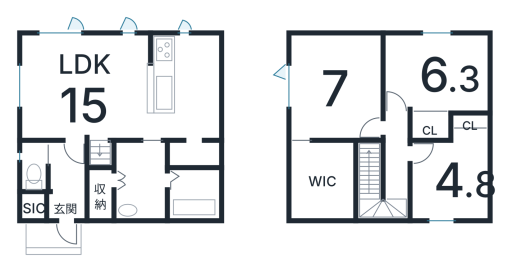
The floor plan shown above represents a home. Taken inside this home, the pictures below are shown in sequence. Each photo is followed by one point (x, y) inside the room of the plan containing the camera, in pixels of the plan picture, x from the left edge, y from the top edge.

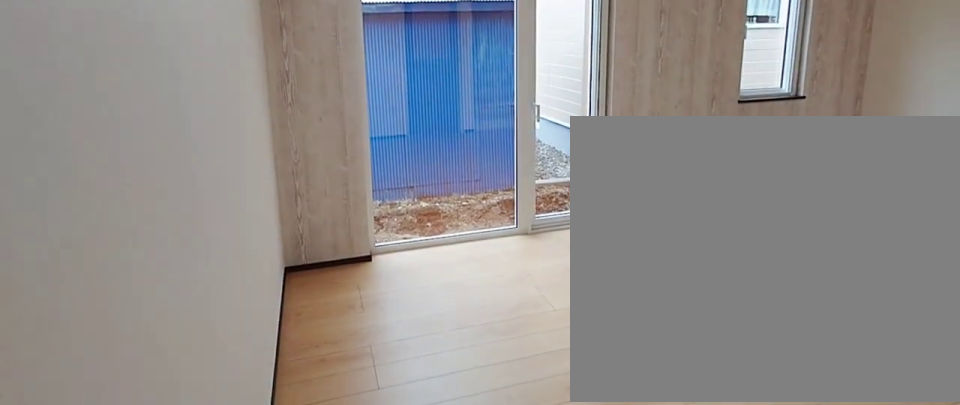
(88, 41)
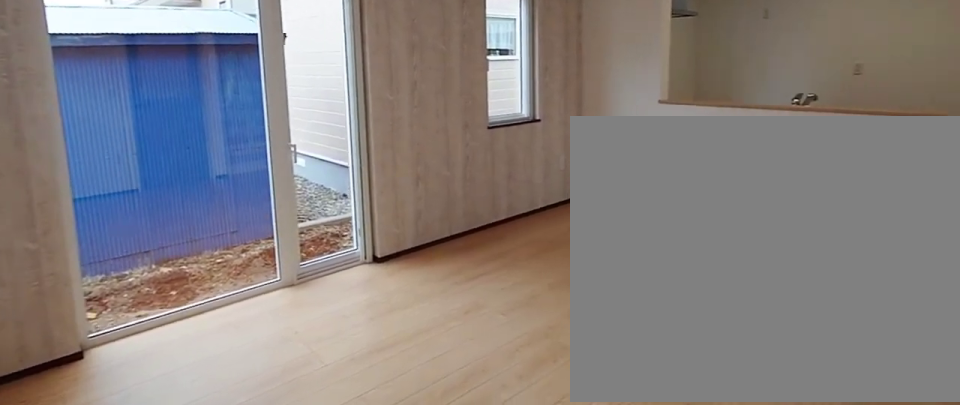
(88, 41)
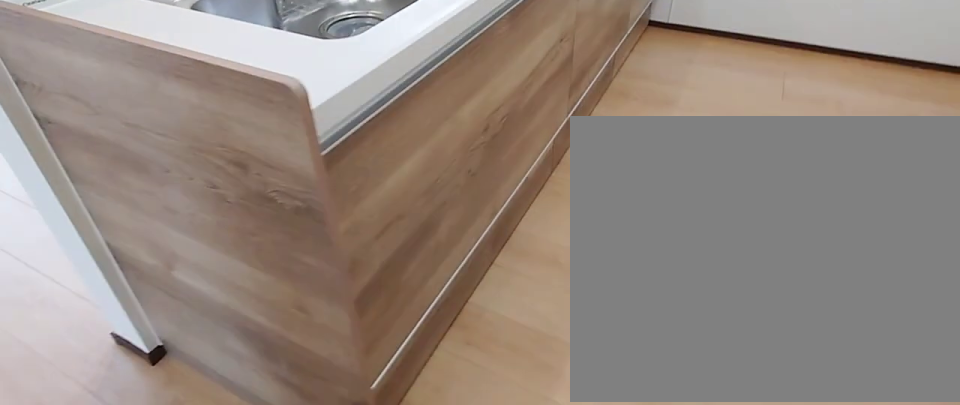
(193, 45)
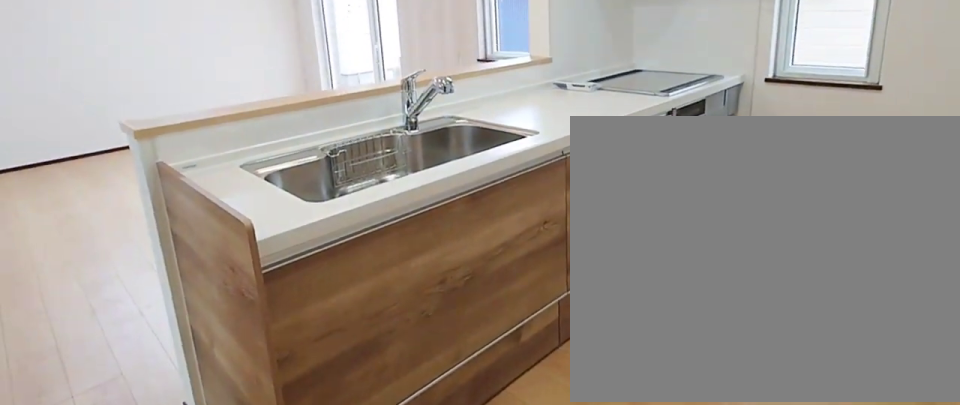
(193, 45)
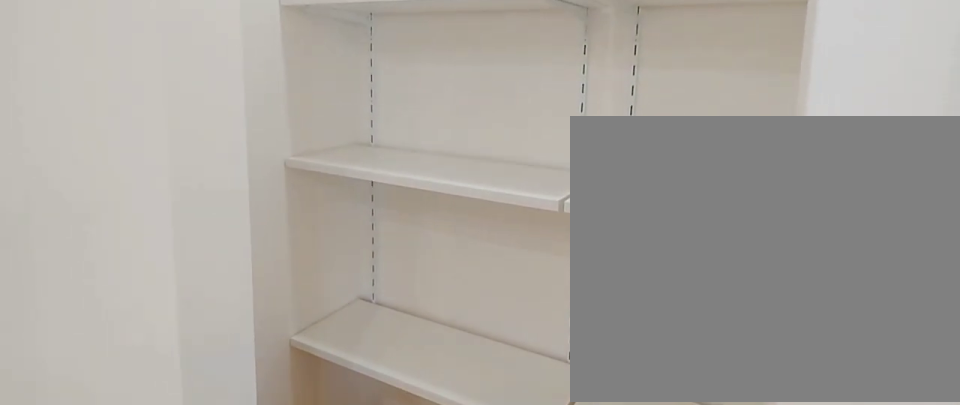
(194, 115)
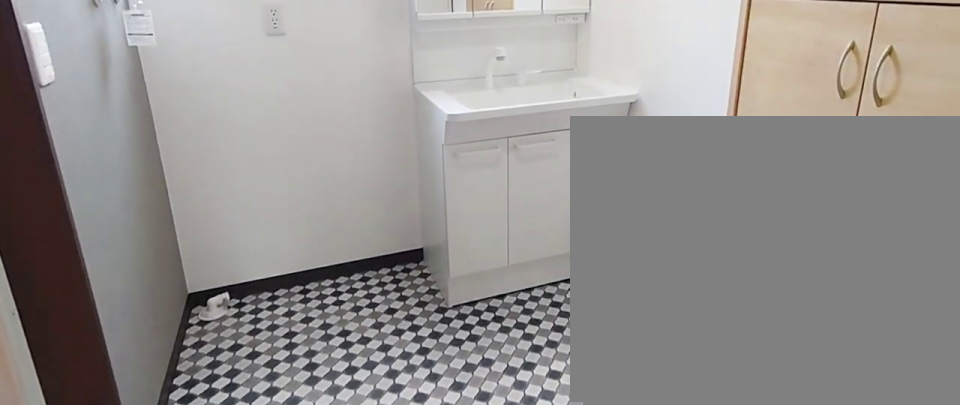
(139, 164)
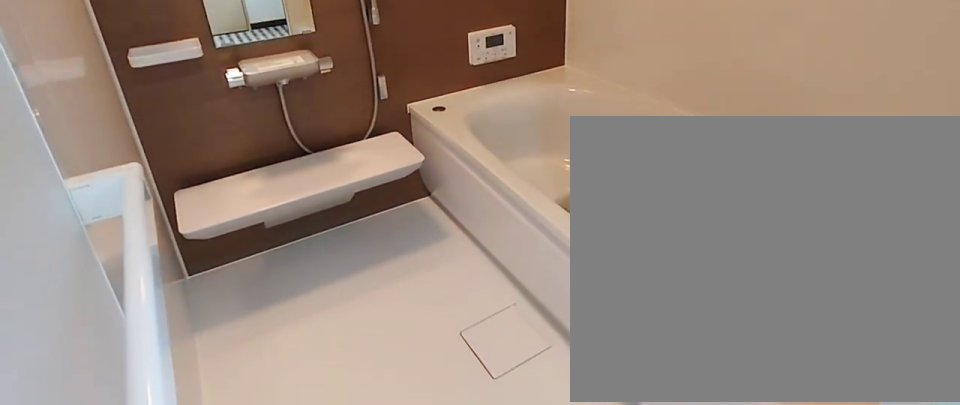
(194, 179)
